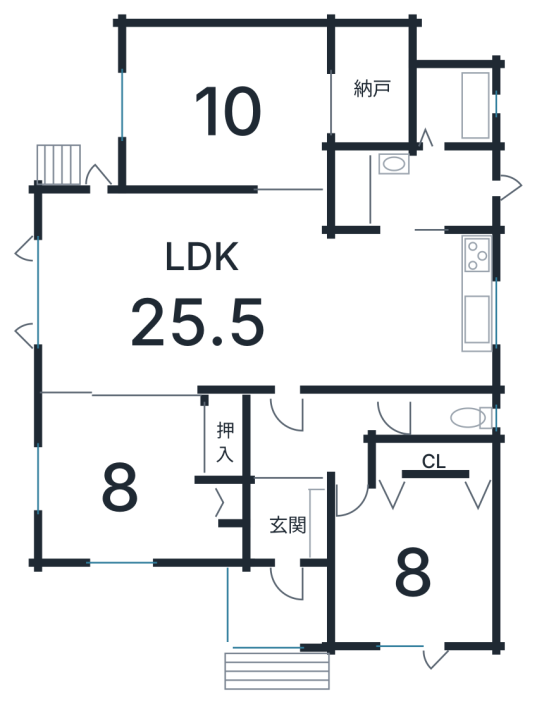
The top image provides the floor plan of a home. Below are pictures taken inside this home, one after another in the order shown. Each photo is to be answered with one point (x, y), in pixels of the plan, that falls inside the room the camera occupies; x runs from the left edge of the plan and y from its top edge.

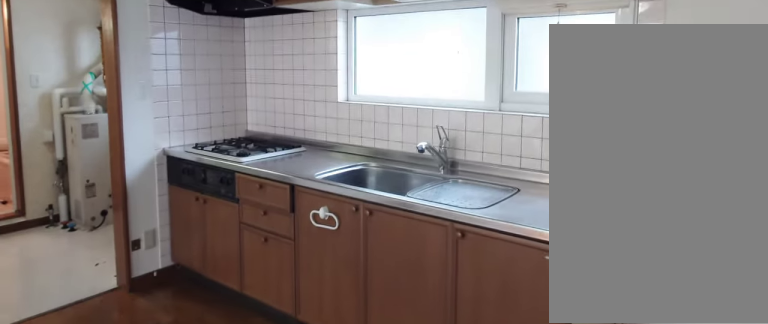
(426, 318)
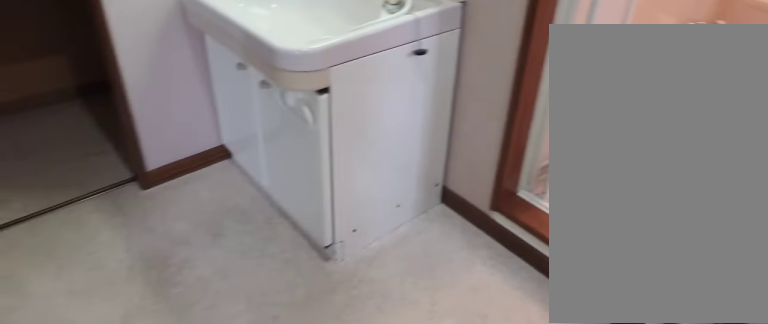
(424, 187)
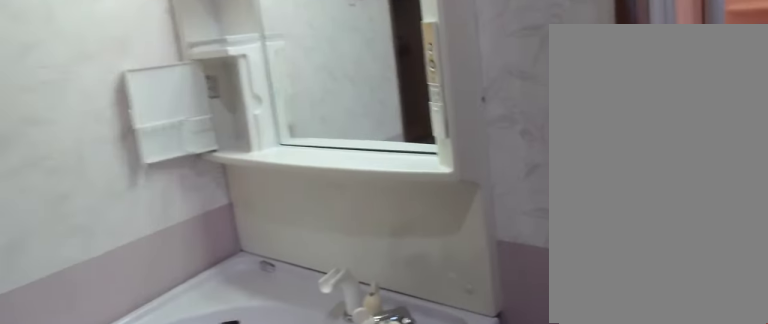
(424, 187)
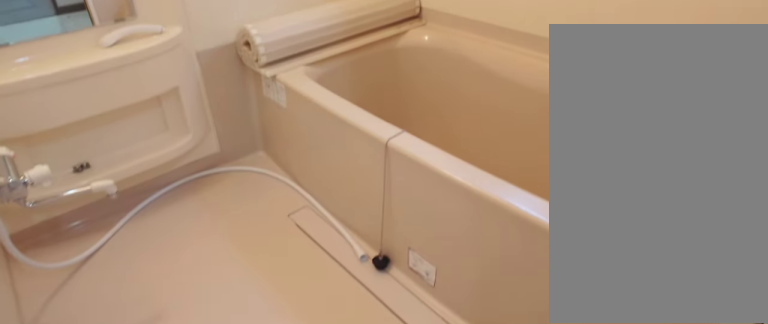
(454, 106)
